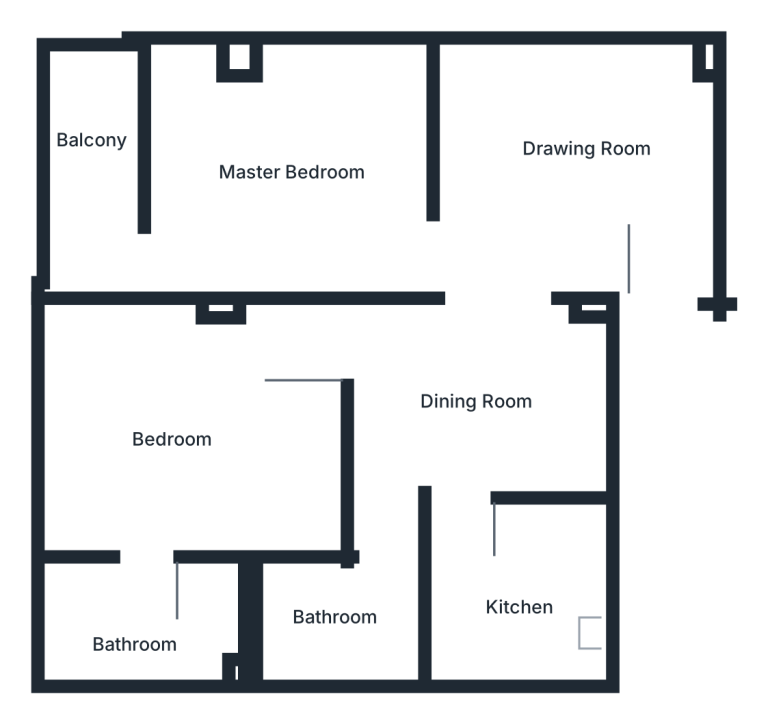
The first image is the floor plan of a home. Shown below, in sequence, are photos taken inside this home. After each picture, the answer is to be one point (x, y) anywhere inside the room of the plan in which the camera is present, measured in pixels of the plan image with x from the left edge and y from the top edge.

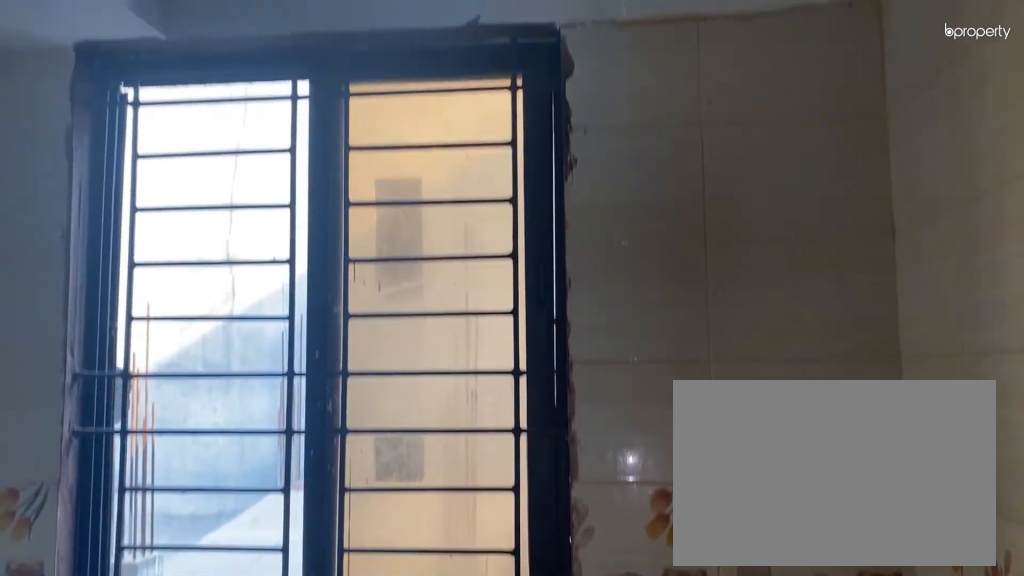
(520, 580)
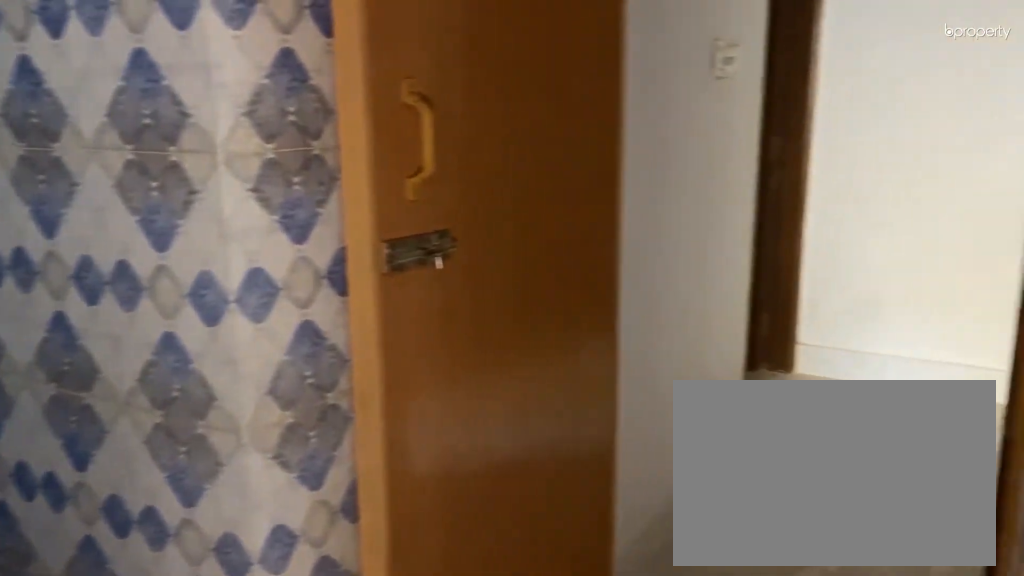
(332, 620)
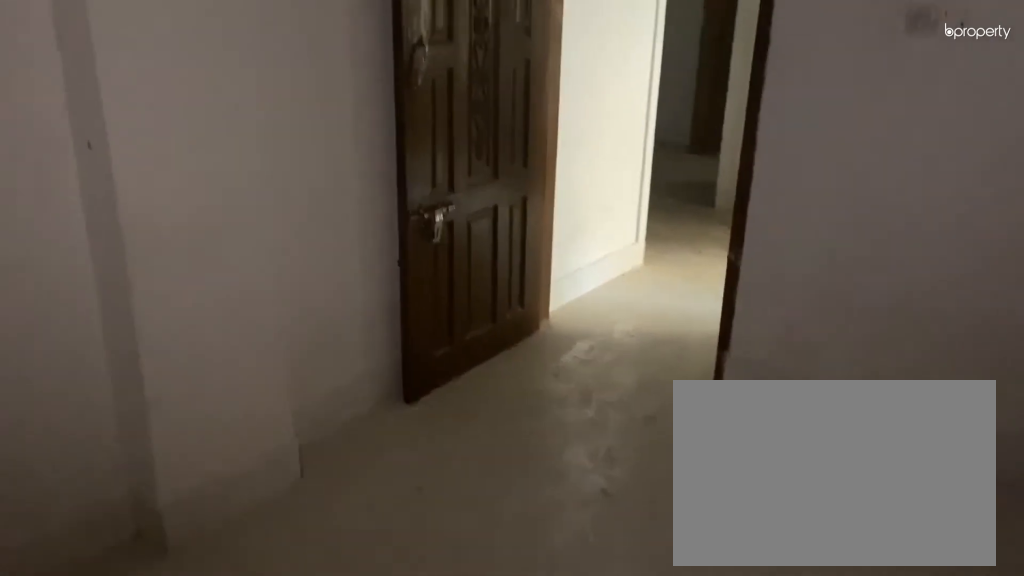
(206, 451)
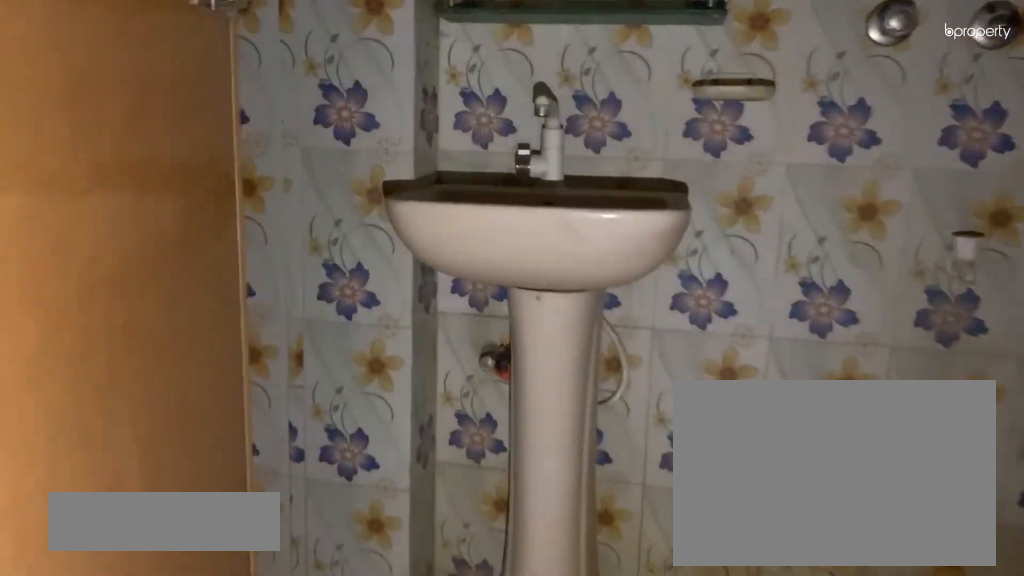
(152, 612)
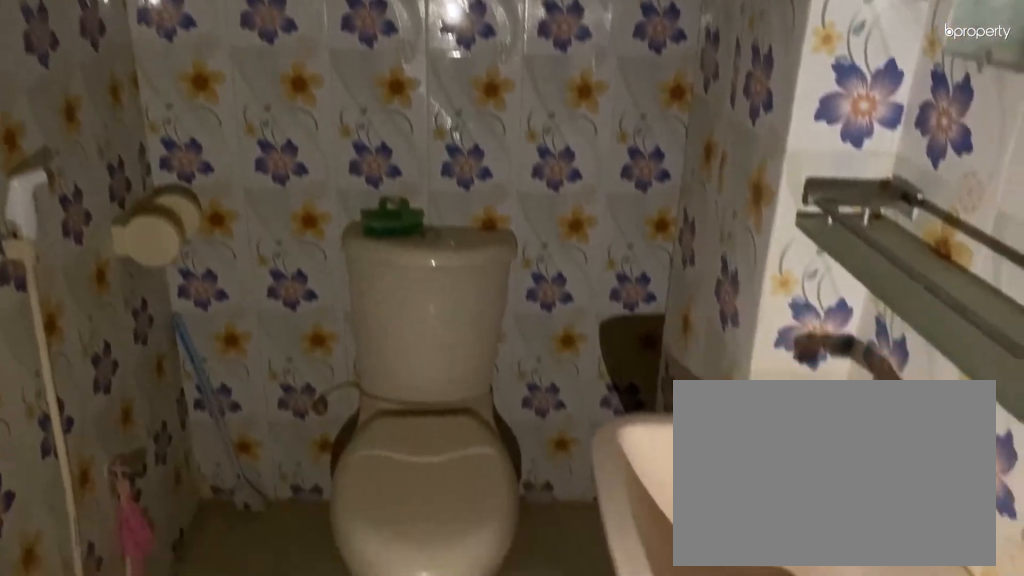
(152, 612)
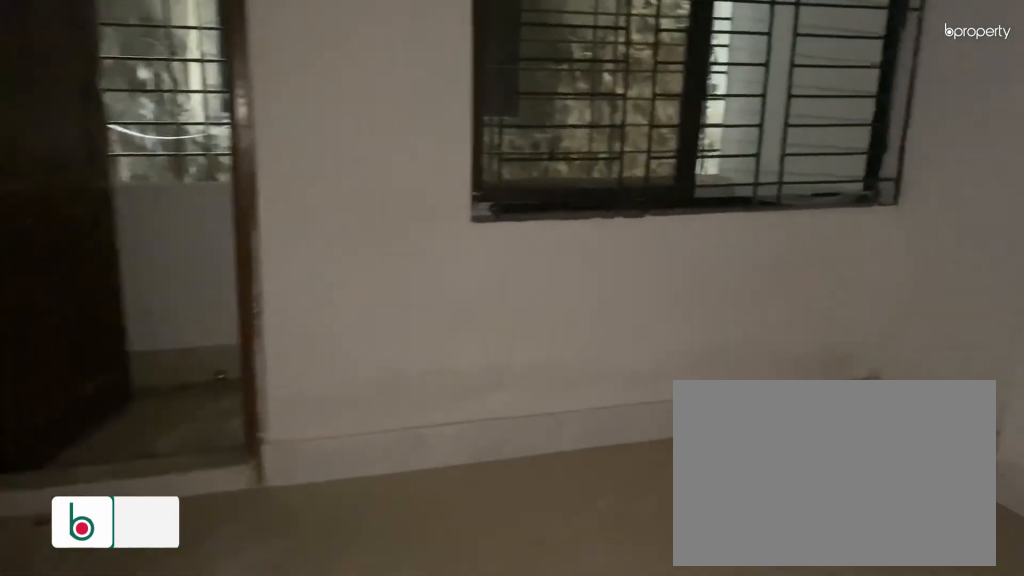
(257, 162)
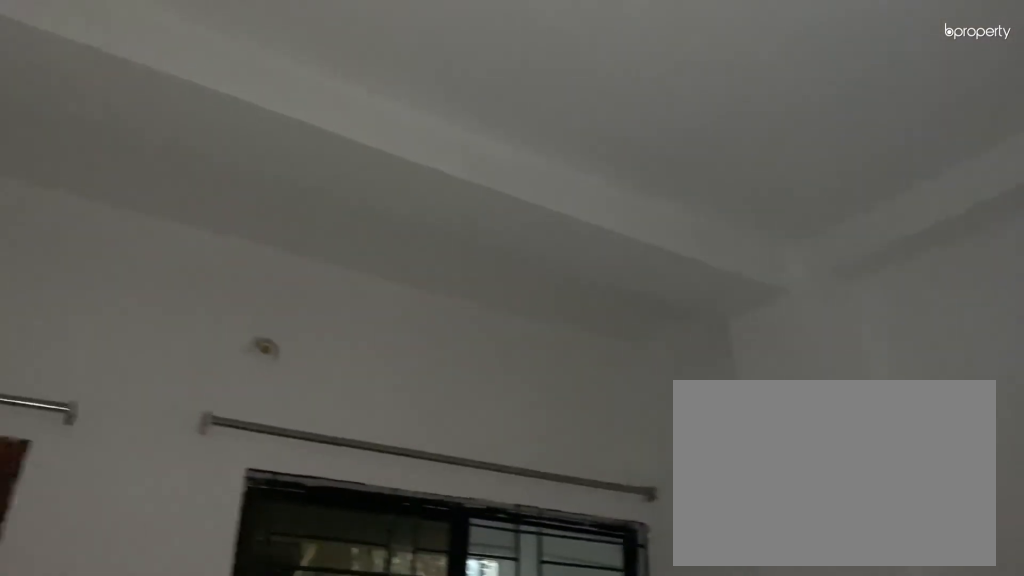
(257, 162)
